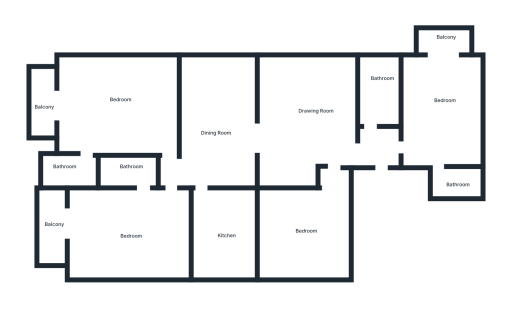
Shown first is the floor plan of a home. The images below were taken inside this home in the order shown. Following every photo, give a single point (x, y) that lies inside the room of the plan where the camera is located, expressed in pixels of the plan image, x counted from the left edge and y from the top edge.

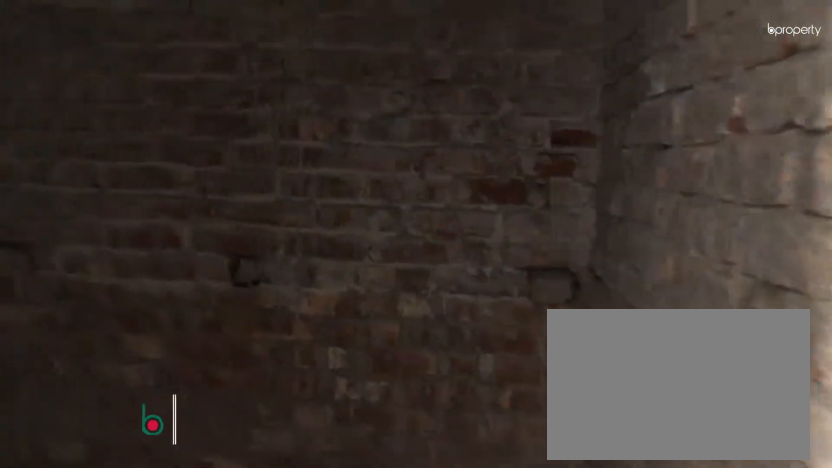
(131, 172)
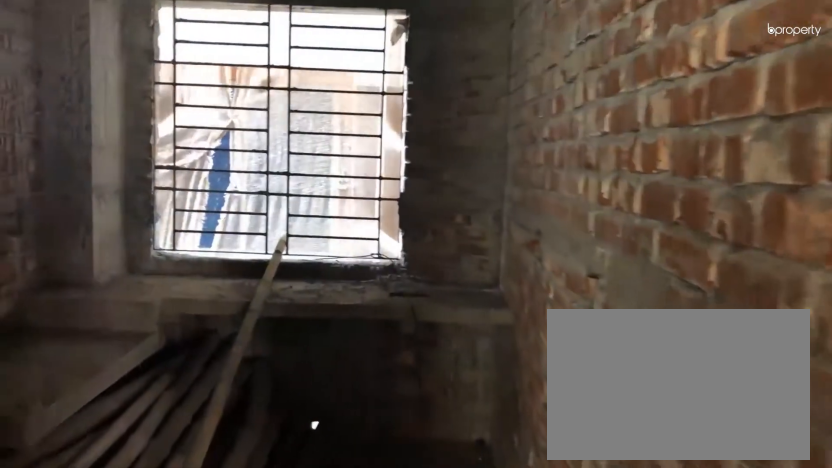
(224, 232)
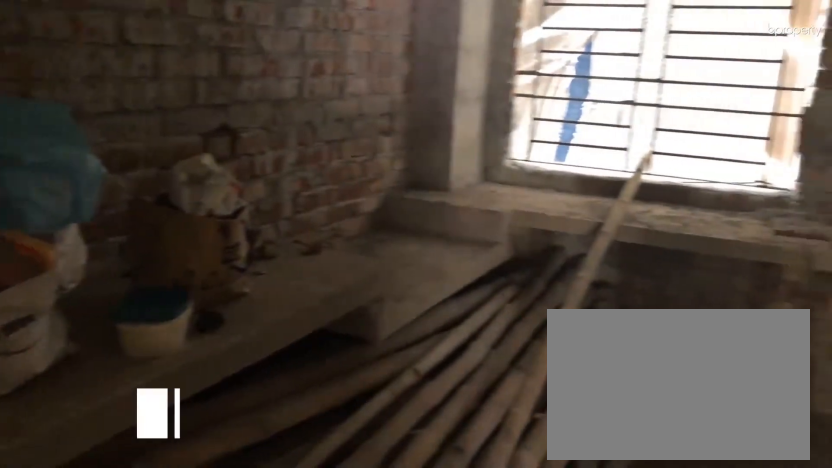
(224, 232)
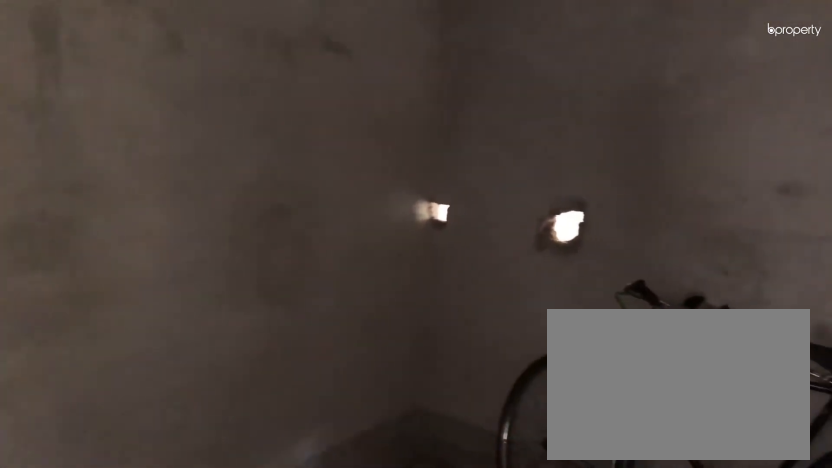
(314, 226)
